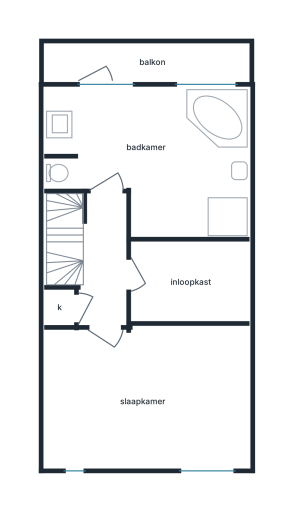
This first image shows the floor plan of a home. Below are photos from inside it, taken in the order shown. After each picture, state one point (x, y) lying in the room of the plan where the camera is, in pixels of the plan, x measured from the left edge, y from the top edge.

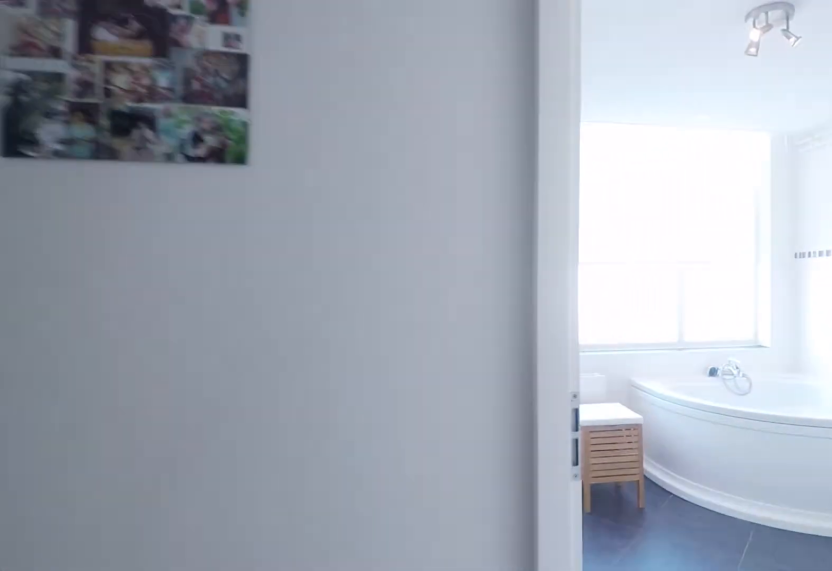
(104, 263)
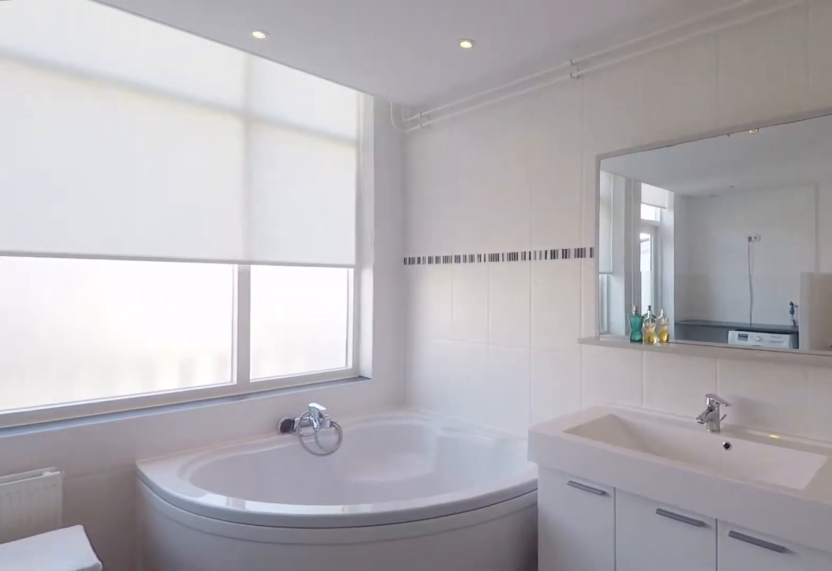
(156, 155)
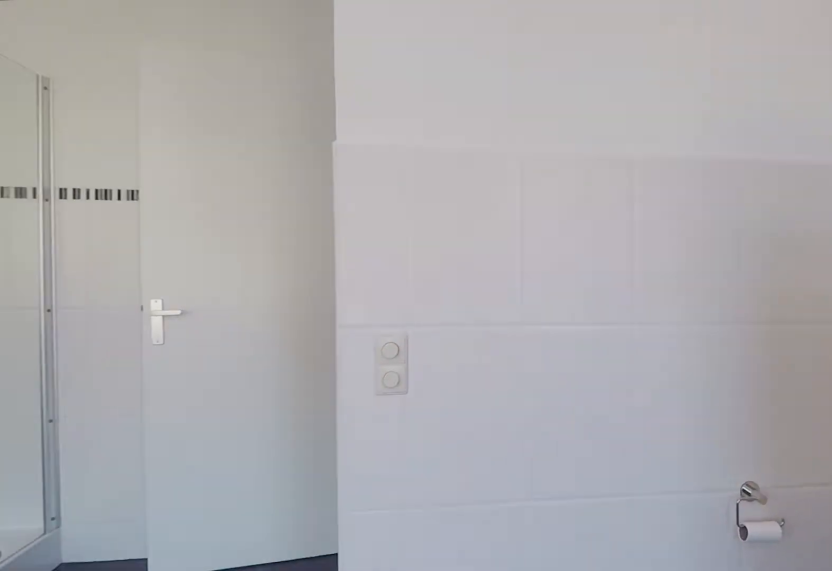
(156, 155)
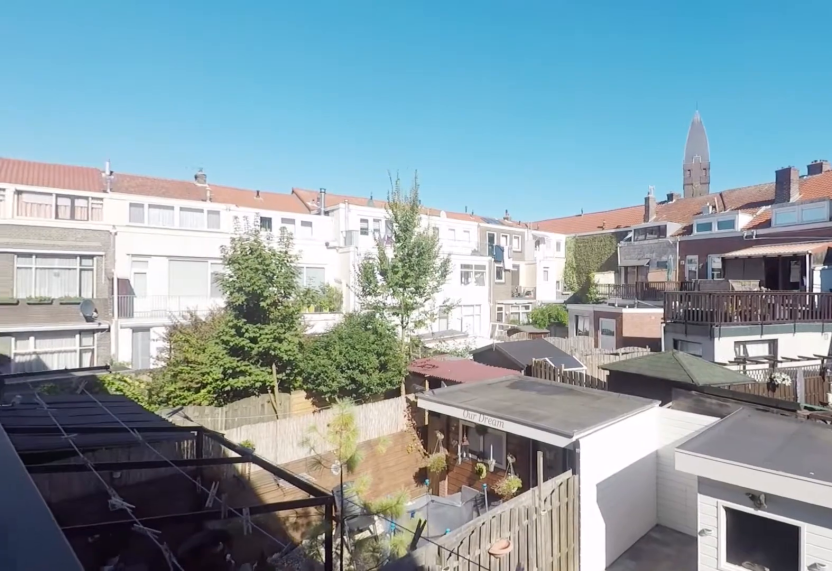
(146, 60)
